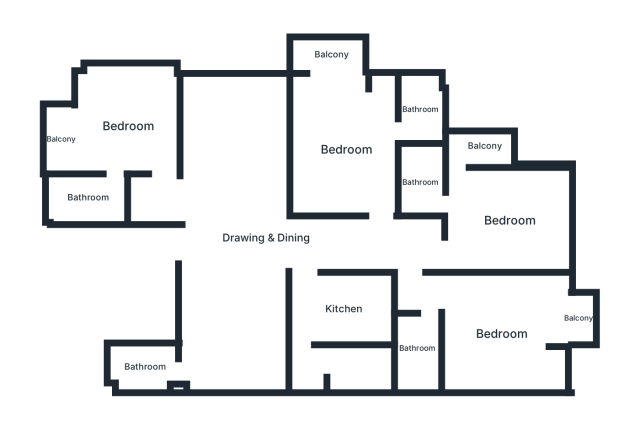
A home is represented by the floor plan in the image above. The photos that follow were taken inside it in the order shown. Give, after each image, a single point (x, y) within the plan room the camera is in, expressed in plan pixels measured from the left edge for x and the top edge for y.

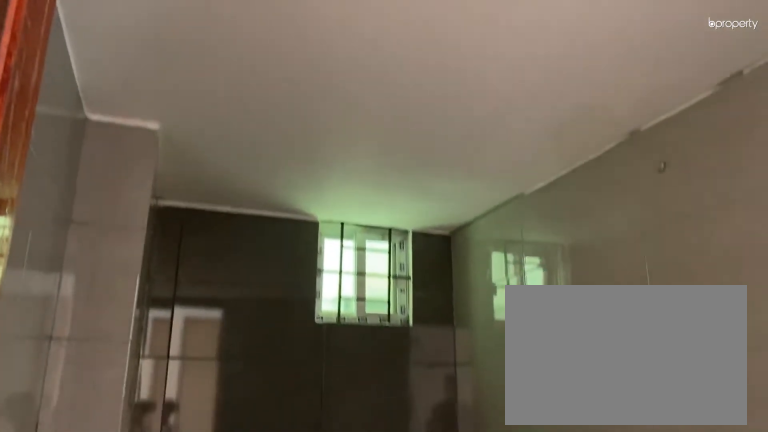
(417, 347)
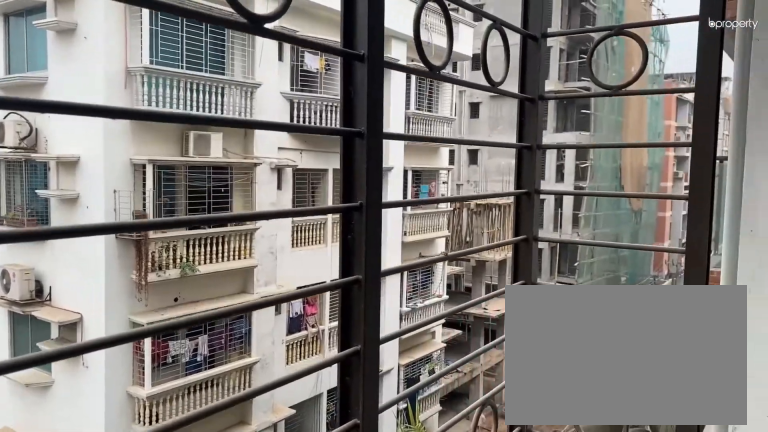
(579, 318)
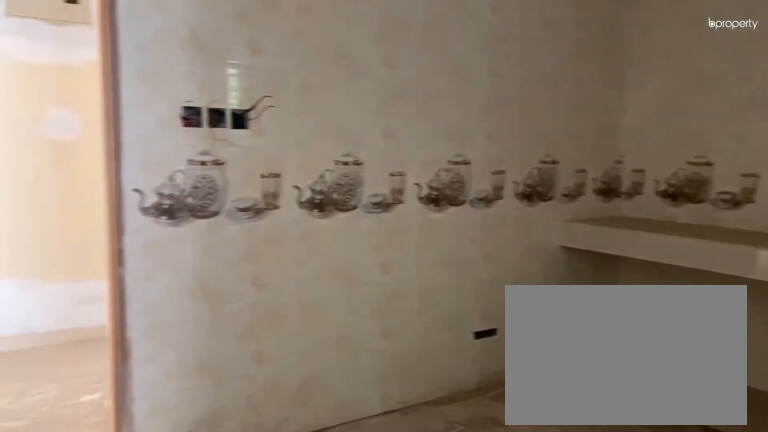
(344, 309)
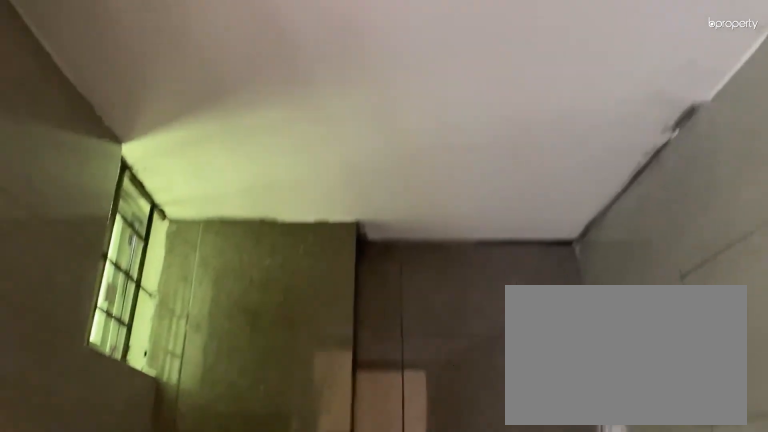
(145, 366)
